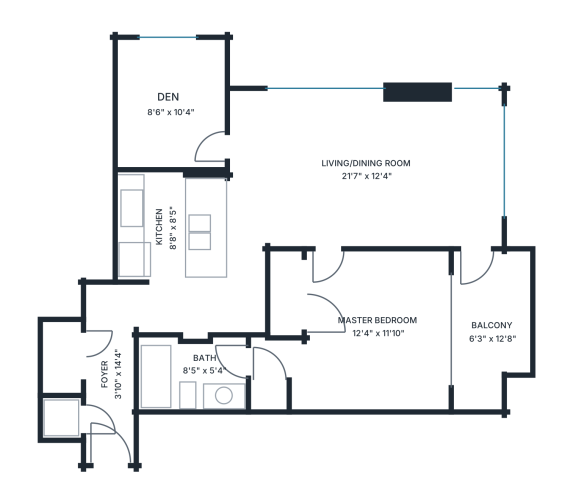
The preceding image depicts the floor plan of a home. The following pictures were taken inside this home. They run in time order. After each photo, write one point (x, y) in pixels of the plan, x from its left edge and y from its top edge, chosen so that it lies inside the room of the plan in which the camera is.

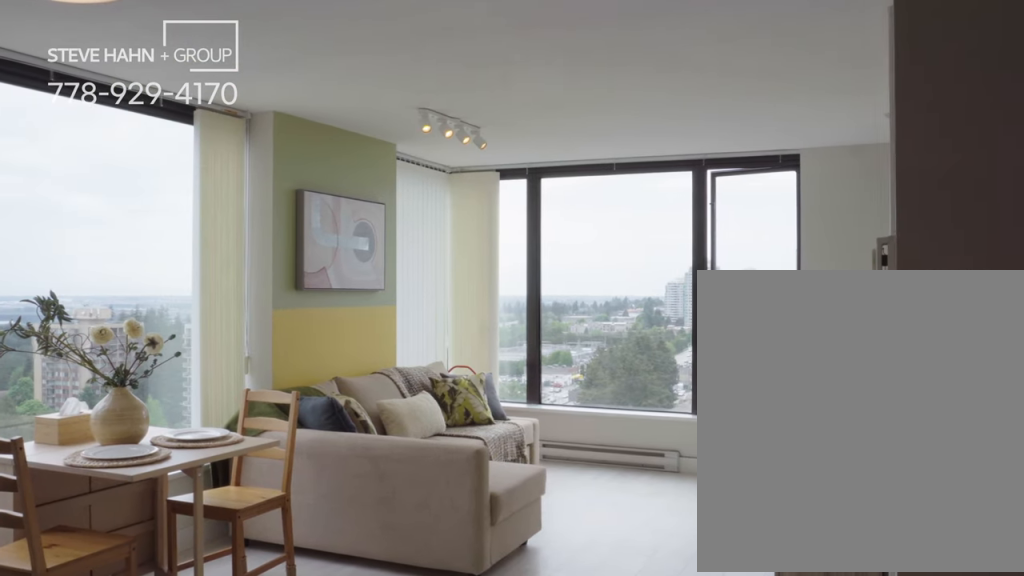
(363, 152)
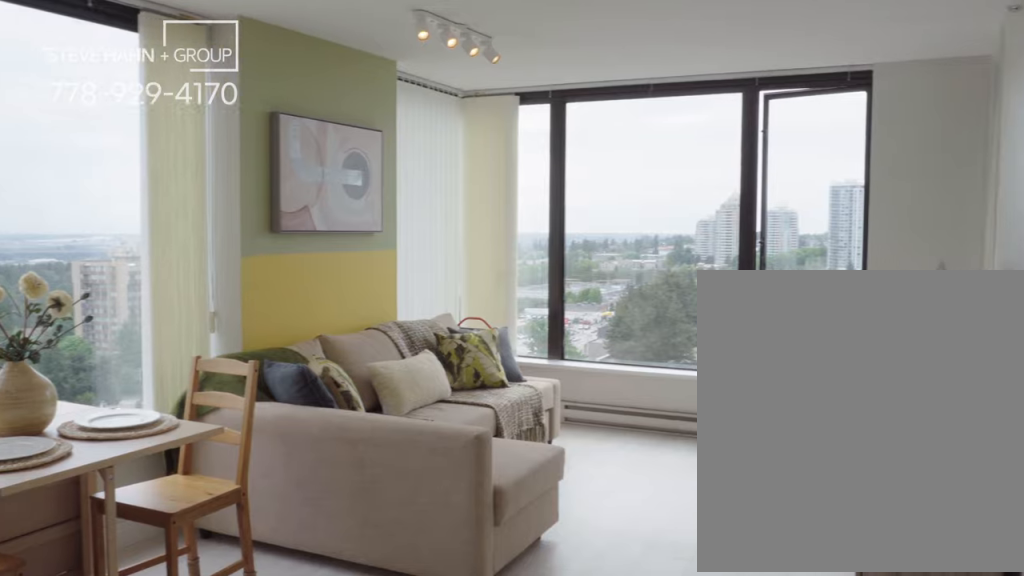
(363, 152)
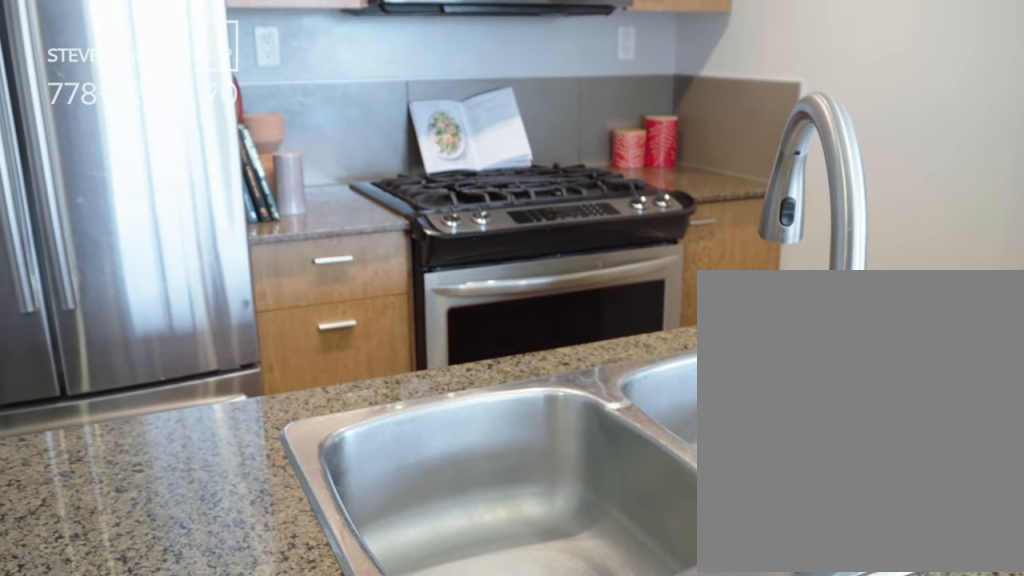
(208, 265)
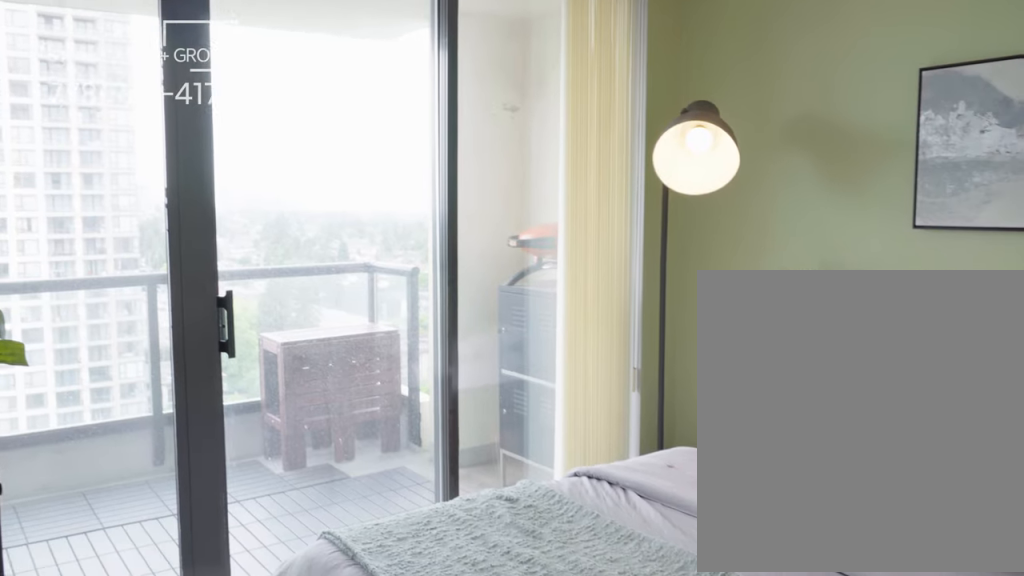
(373, 306)
